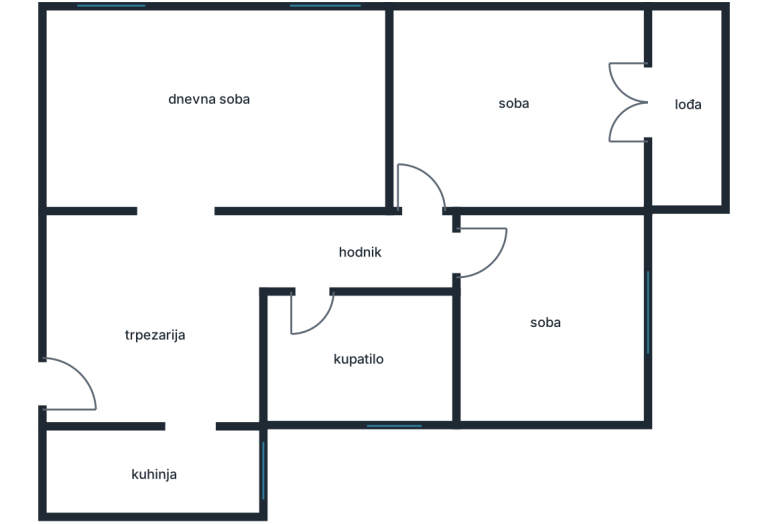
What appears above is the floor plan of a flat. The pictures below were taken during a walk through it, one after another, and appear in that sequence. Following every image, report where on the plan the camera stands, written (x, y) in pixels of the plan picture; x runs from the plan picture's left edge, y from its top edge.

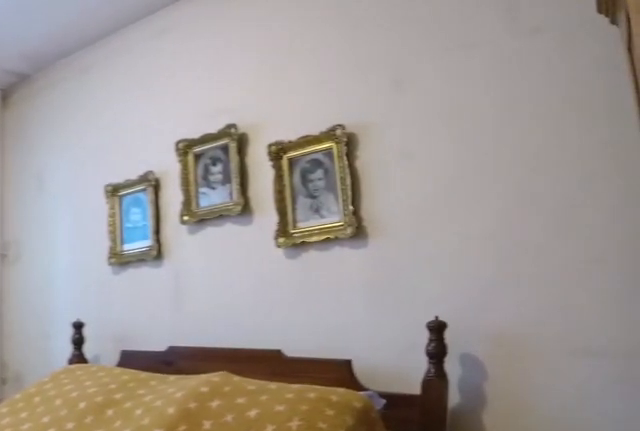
(464, 247)
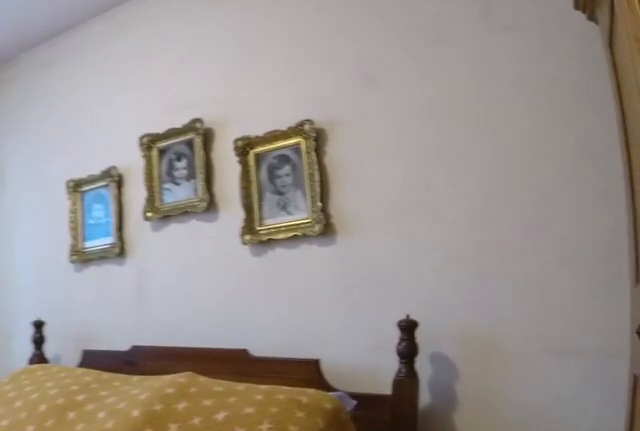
(466, 245)
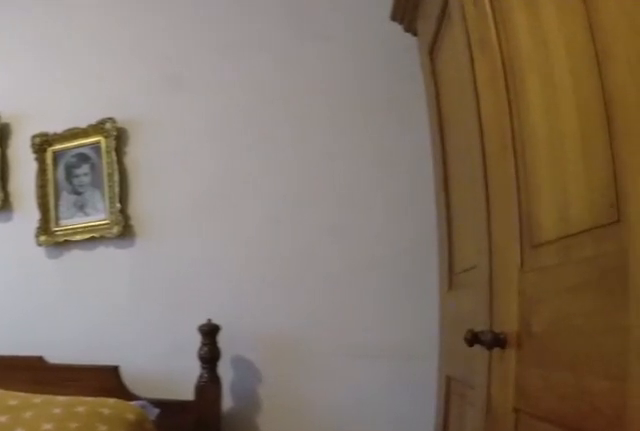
(470, 255)
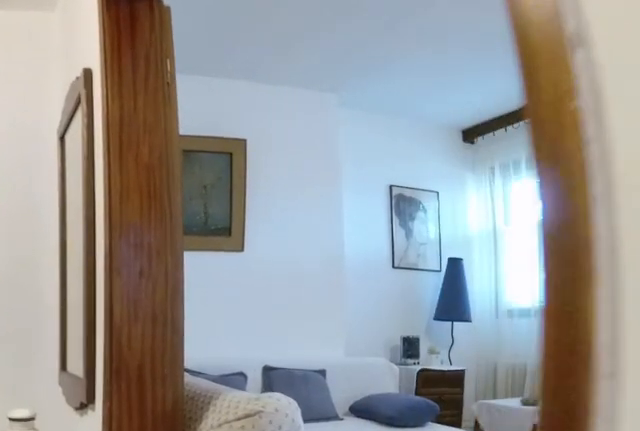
(253, 246)
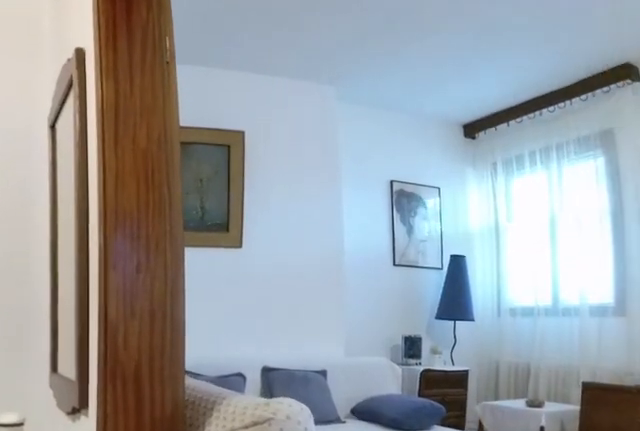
(243, 246)
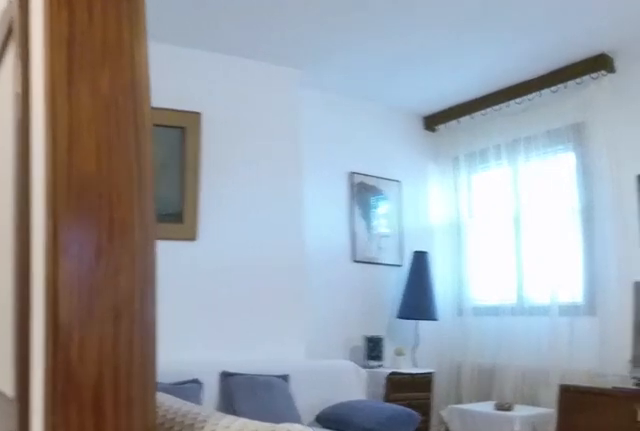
(217, 241)
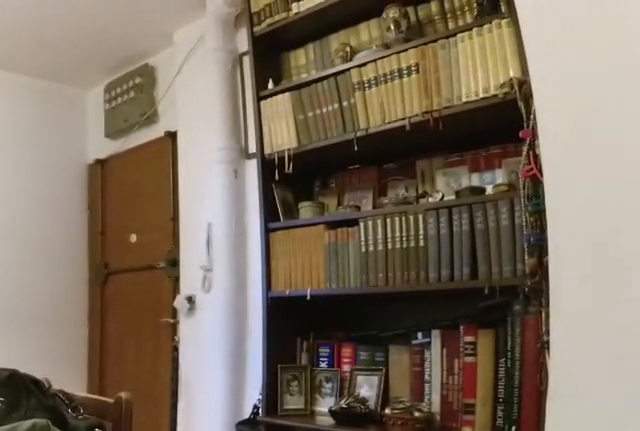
(194, 222)
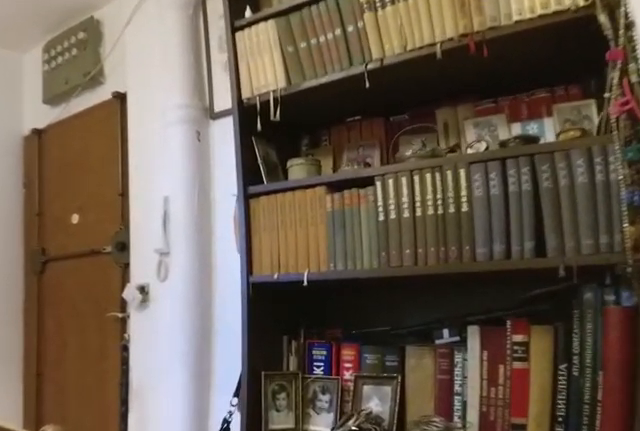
(163, 267)
